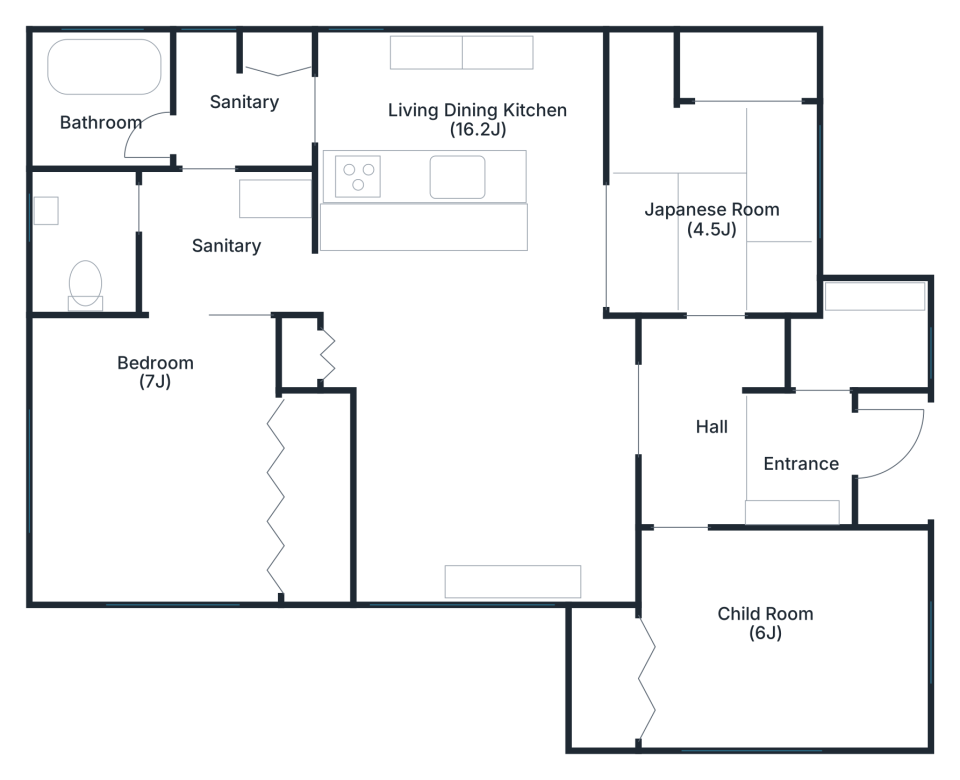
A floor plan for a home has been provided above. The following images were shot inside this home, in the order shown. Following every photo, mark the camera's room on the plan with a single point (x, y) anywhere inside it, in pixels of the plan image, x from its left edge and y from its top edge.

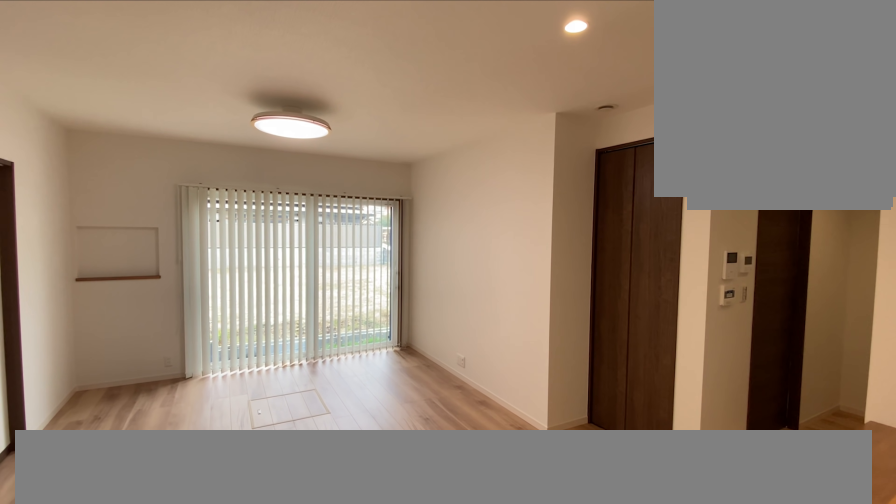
(483, 405)
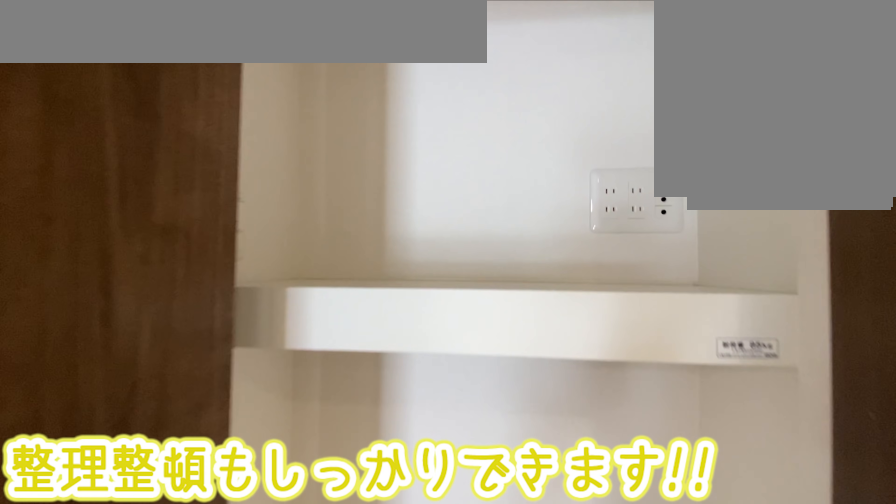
(483, 405)
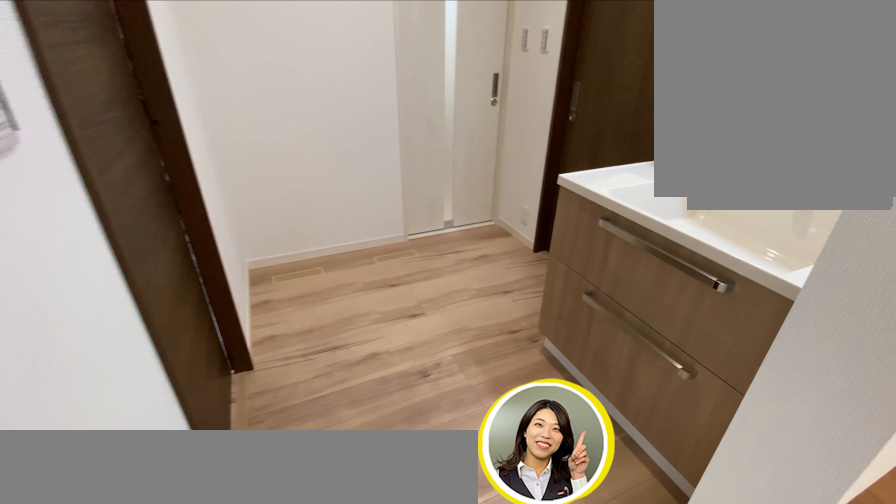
(212, 251)
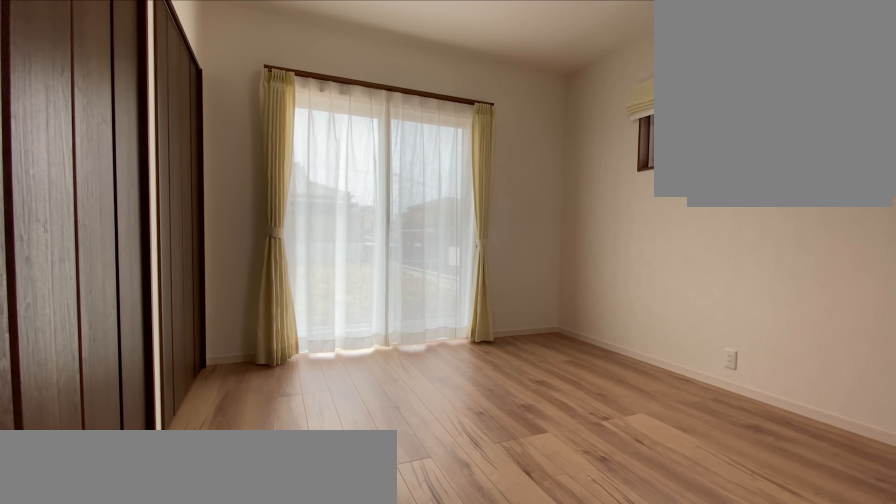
(157, 480)
